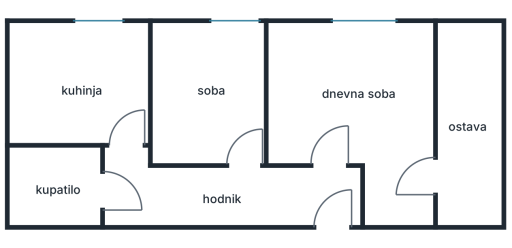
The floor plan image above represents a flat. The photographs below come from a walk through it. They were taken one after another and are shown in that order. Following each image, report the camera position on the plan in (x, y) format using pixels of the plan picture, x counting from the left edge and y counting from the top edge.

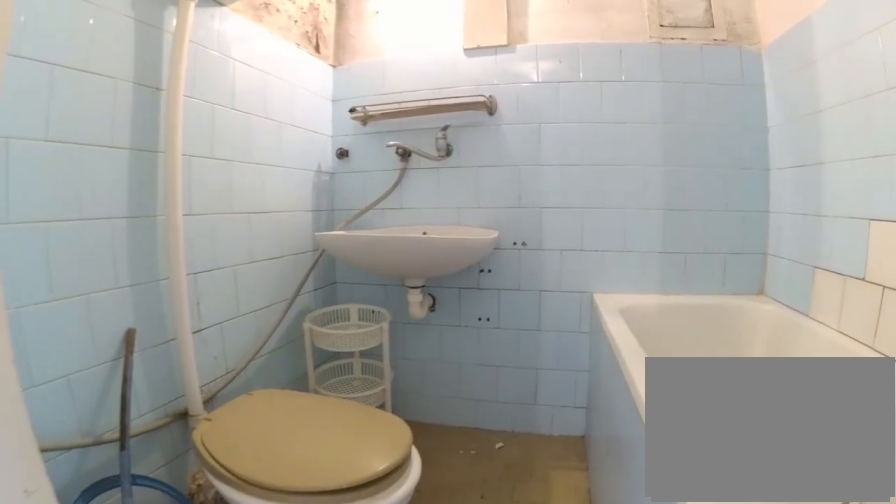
(105, 178)
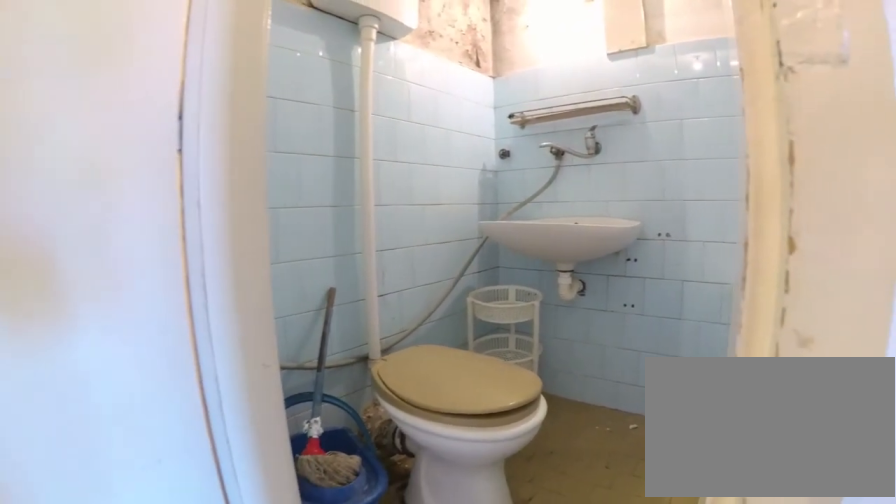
(115, 172)
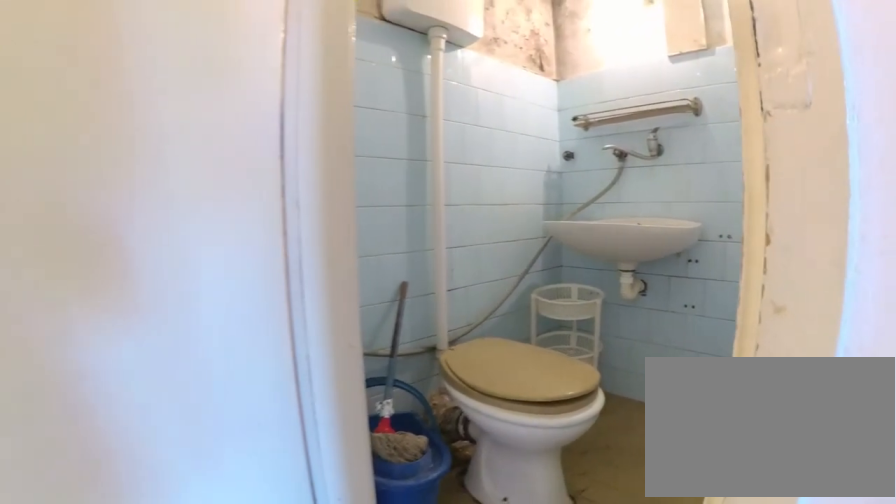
(117, 172)
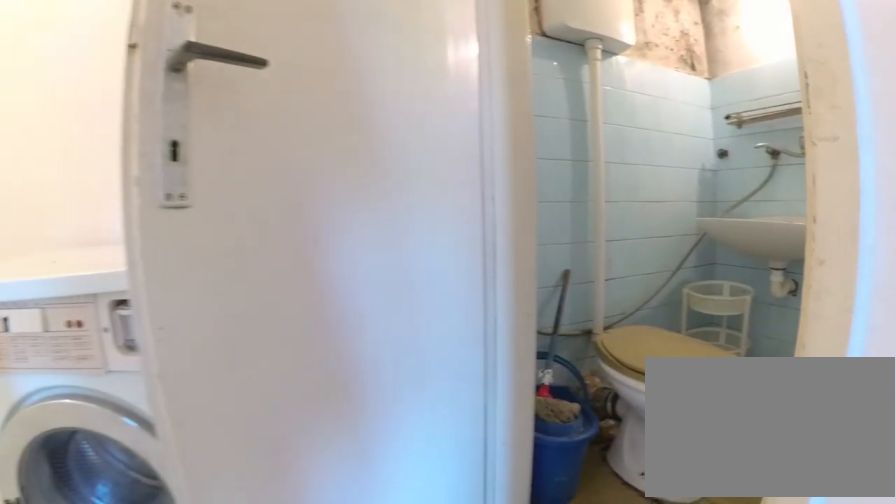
(121, 170)
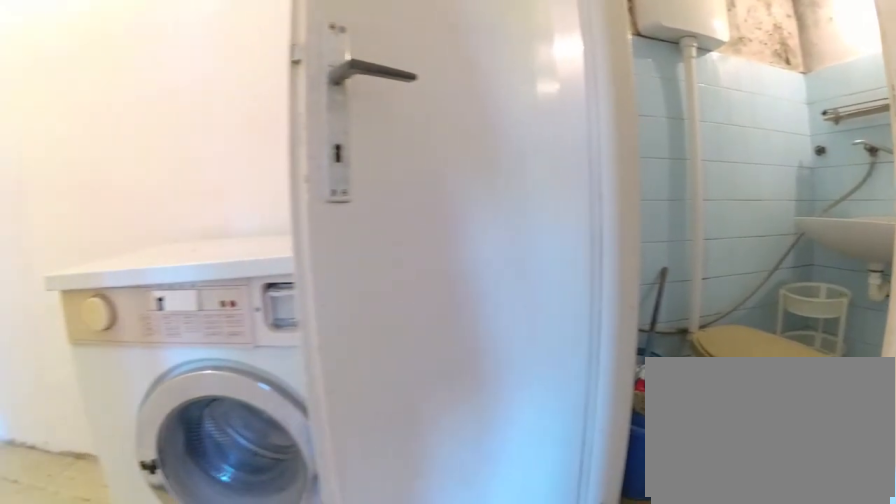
(123, 170)
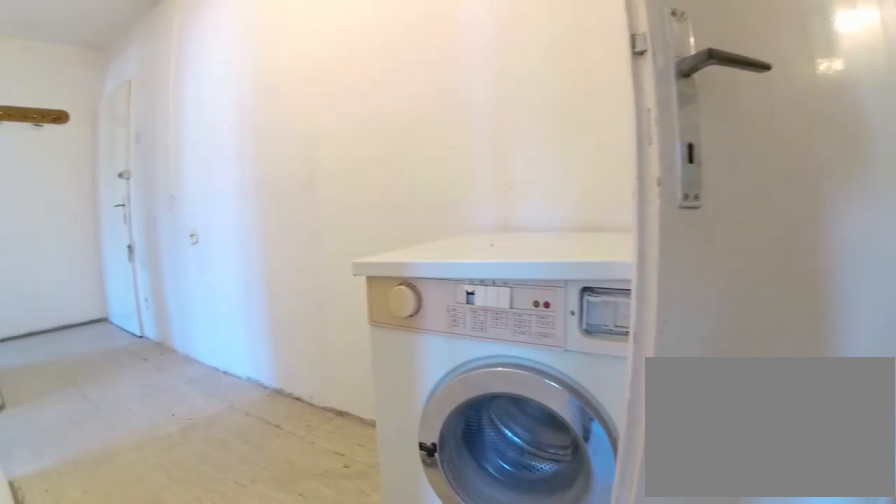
(121, 176)
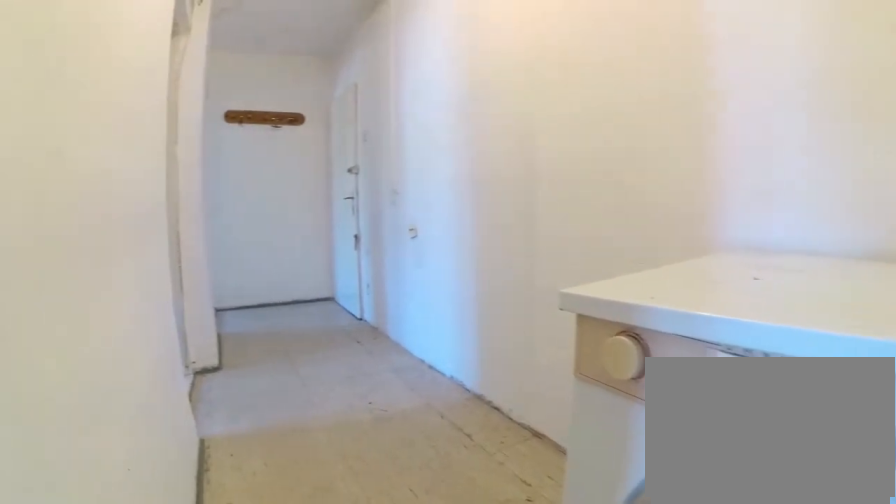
(116, 190)
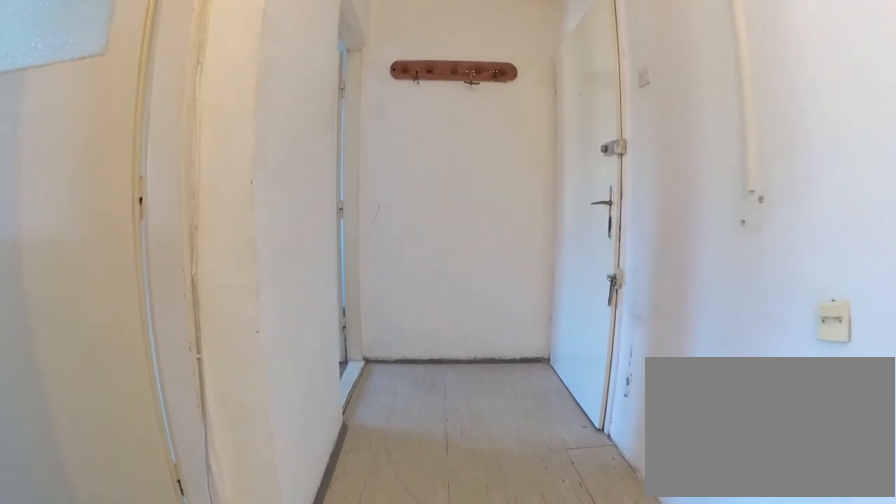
(214, 195)
